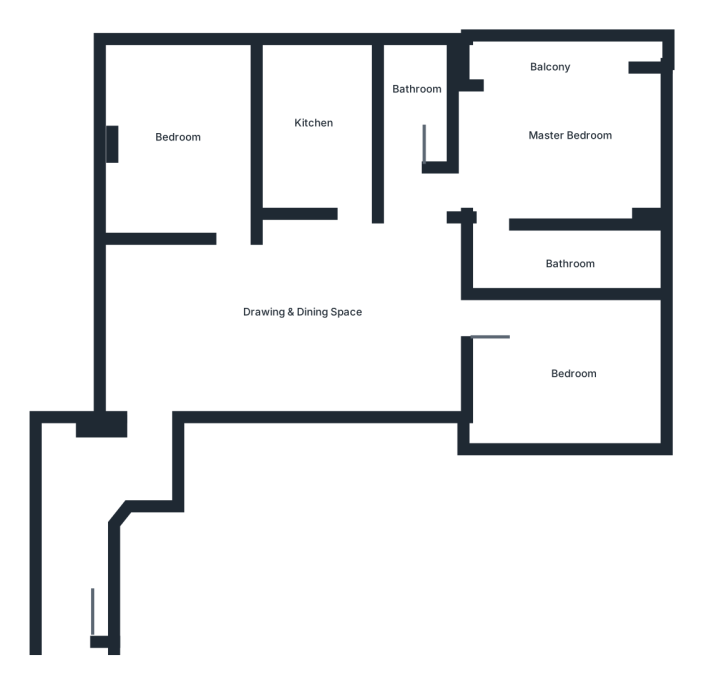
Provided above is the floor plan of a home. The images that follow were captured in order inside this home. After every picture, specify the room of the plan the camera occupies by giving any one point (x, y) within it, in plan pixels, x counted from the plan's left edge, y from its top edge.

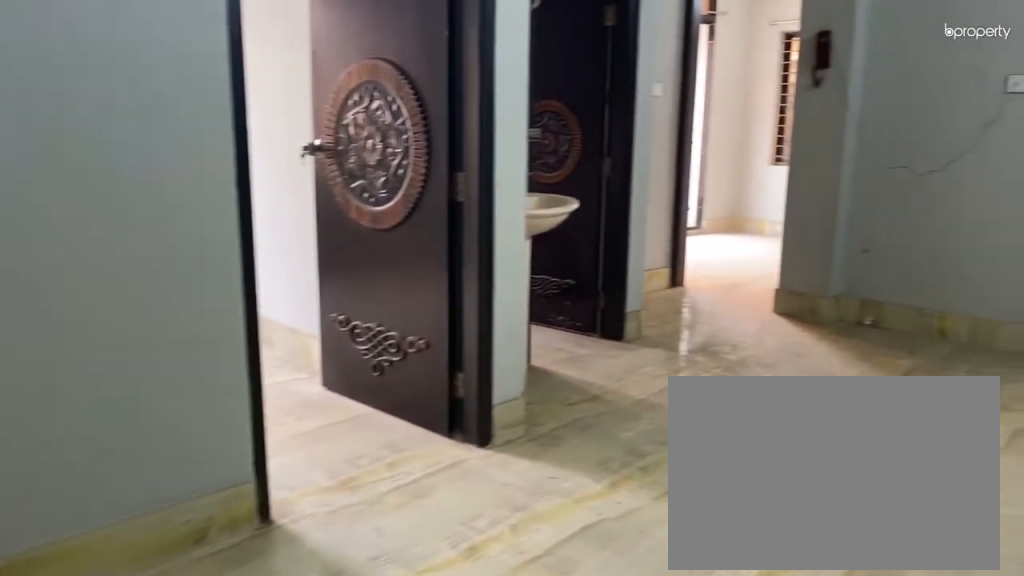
(179, 379)
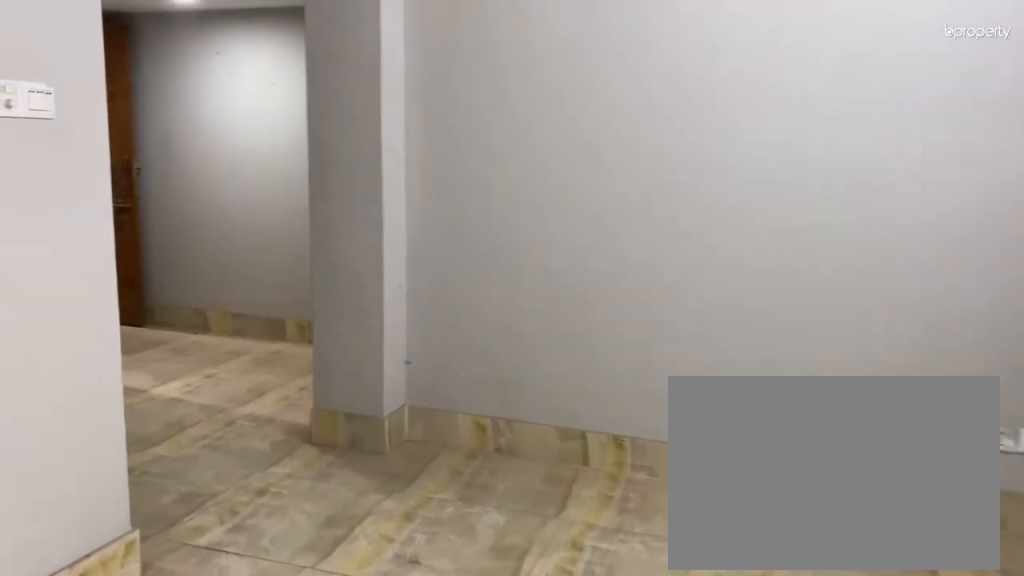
(298, 288)
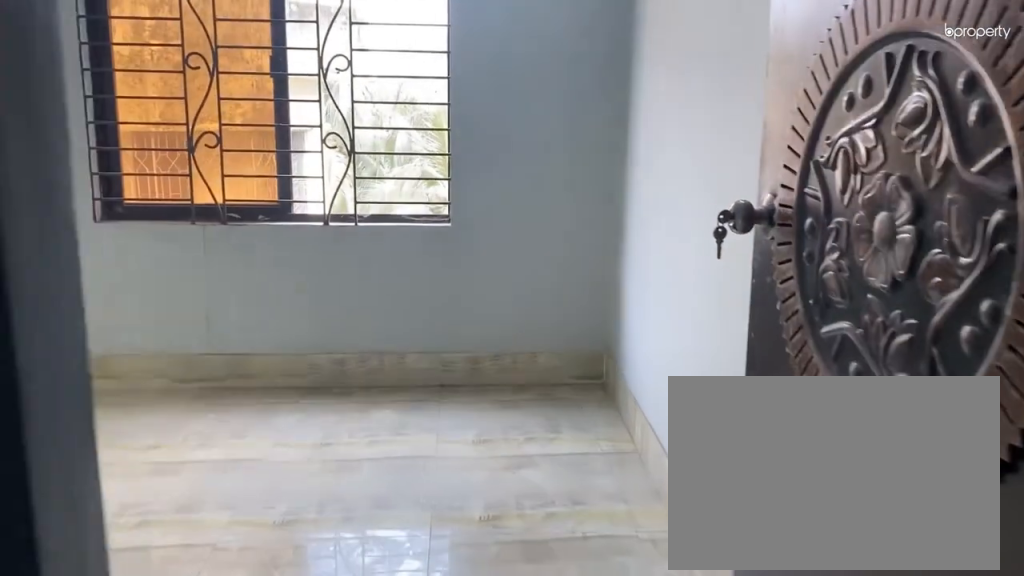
(259, 252)
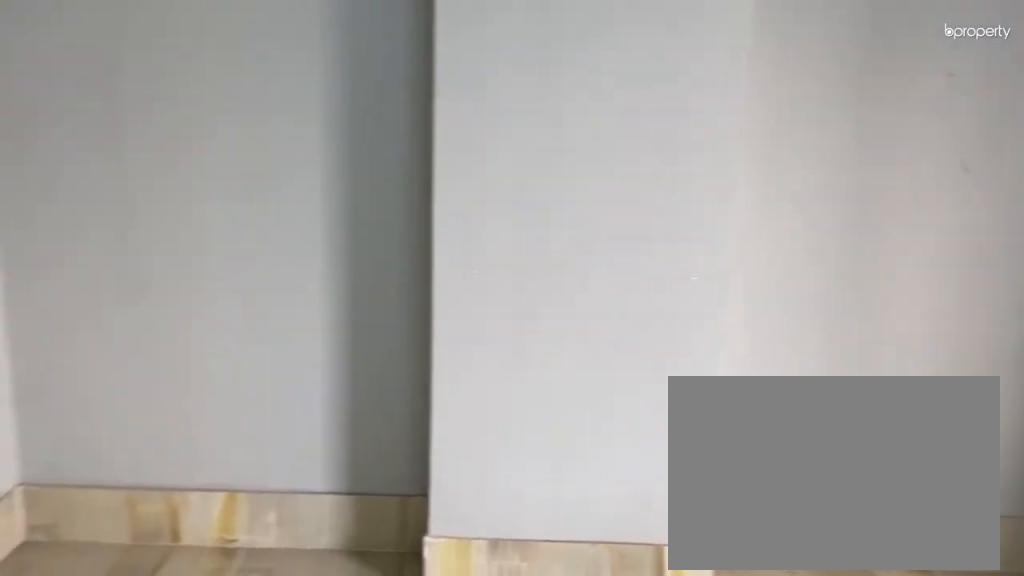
(169, 161)
